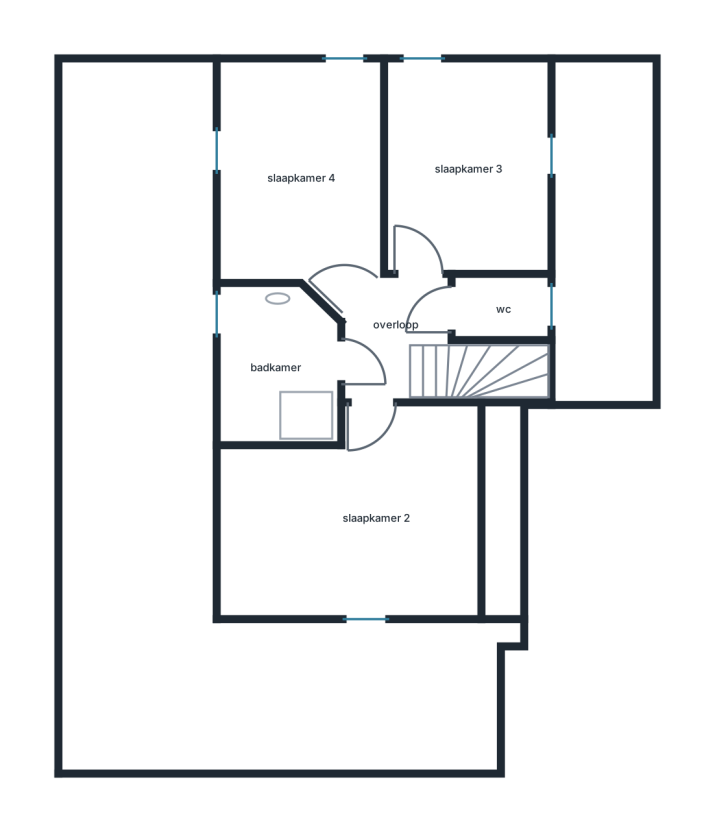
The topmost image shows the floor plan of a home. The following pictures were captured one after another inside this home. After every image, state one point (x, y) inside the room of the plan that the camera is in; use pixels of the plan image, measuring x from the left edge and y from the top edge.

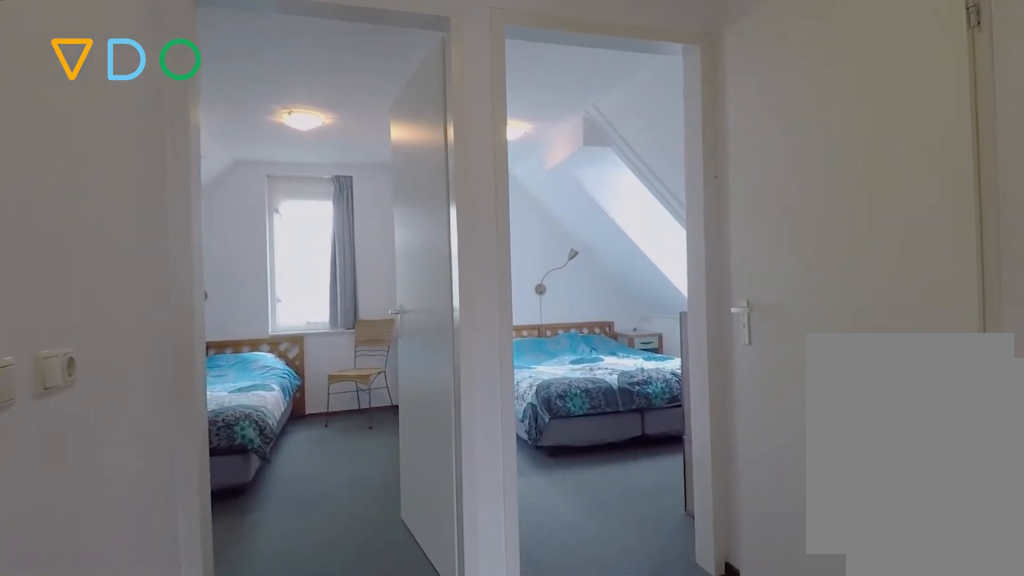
(393, 334)
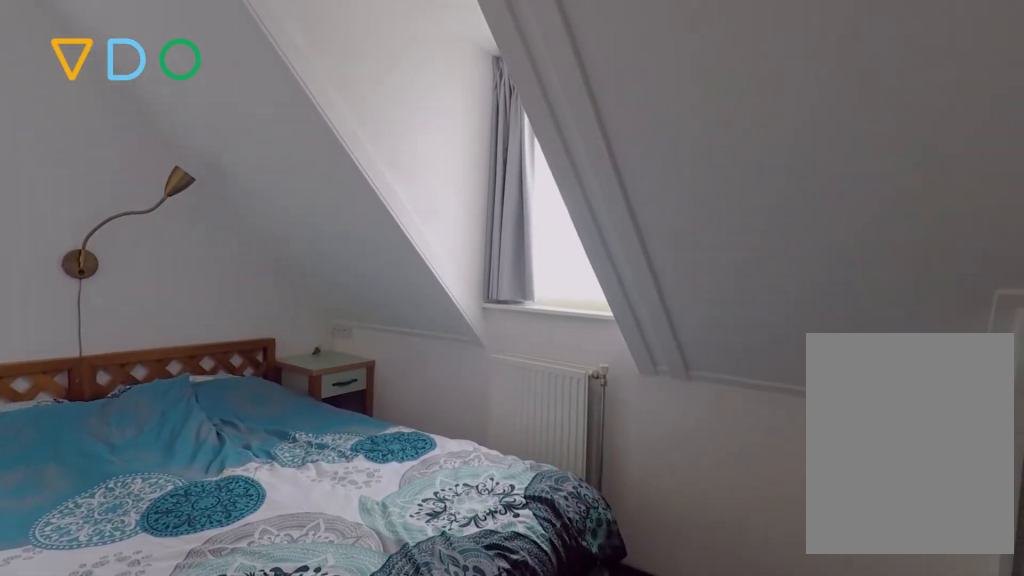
(468, 166)
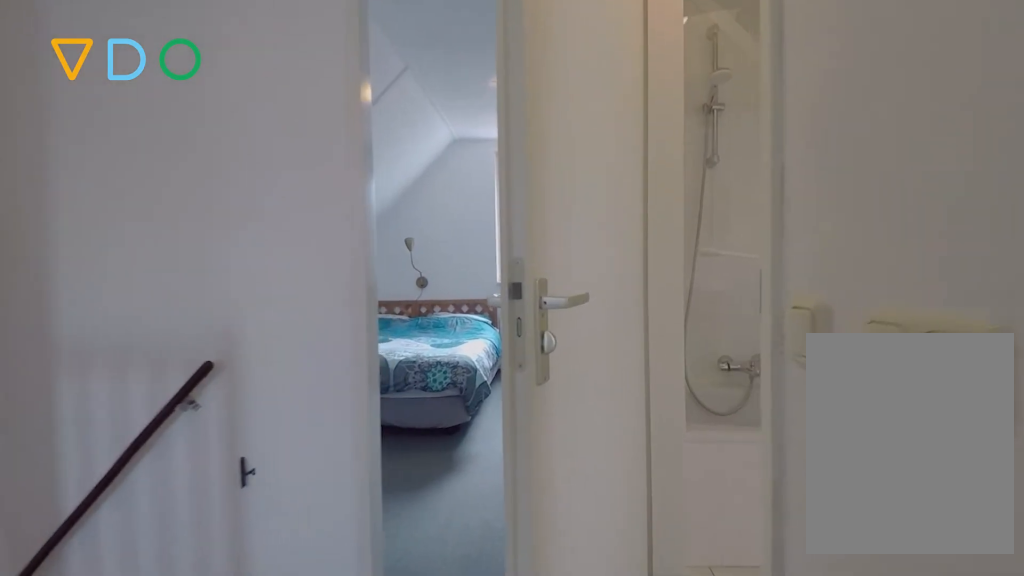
(392, 334)
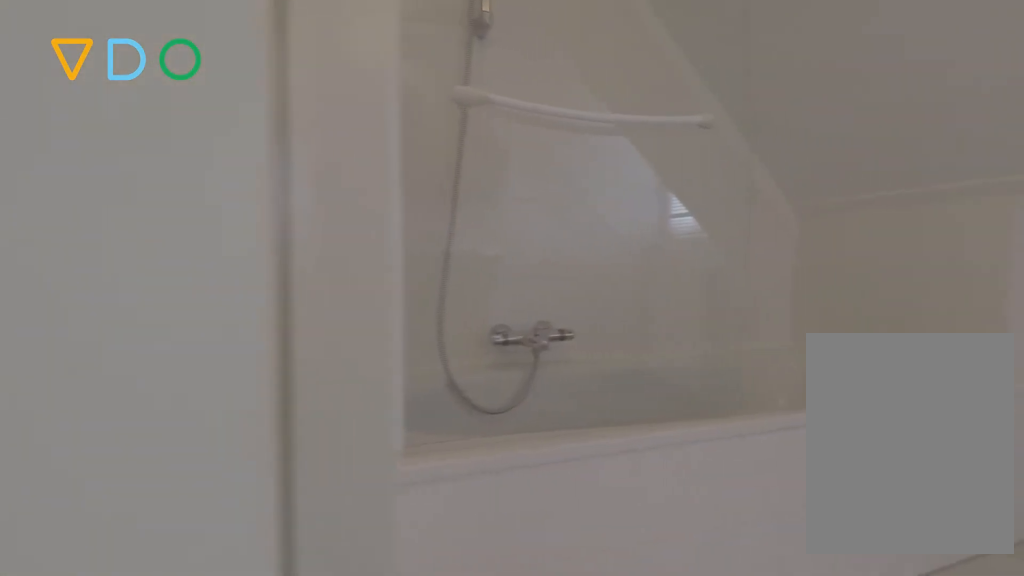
(275, 367)
